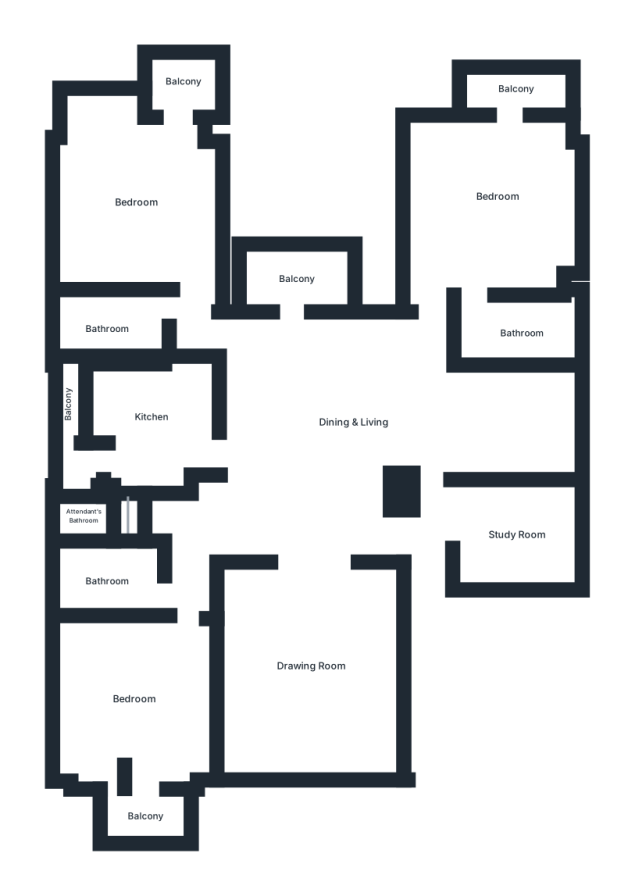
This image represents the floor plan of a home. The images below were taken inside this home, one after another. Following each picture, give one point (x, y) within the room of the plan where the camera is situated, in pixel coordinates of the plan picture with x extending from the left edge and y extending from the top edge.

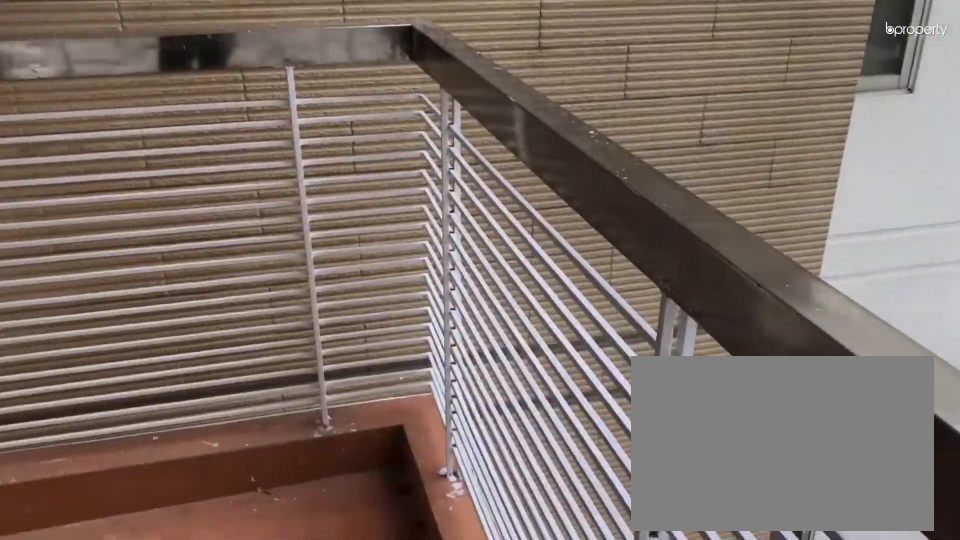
(289, 271)
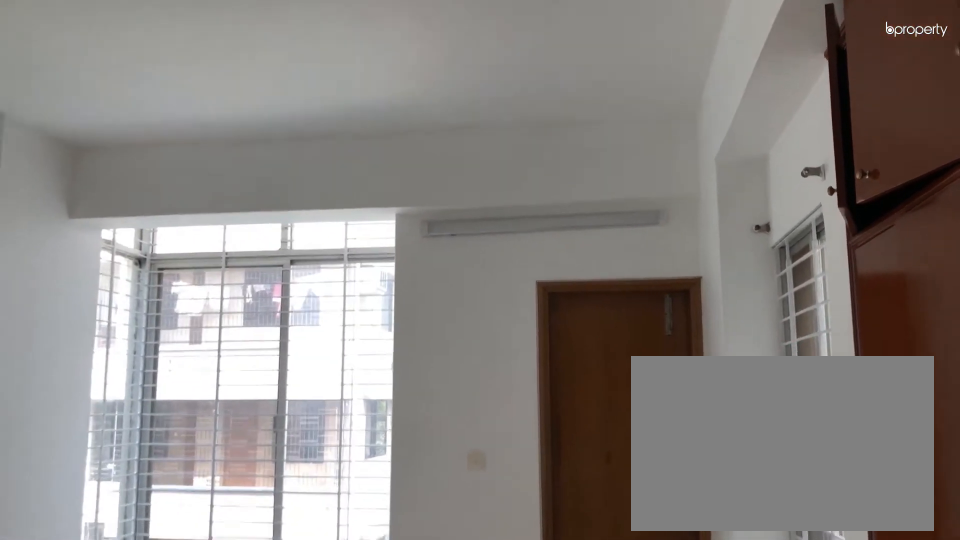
(133, 208)
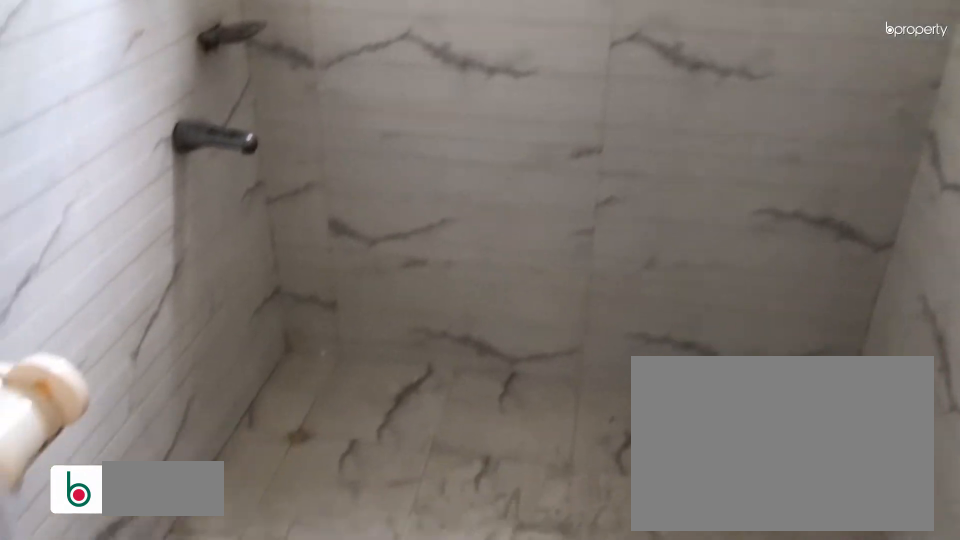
(112, 322)
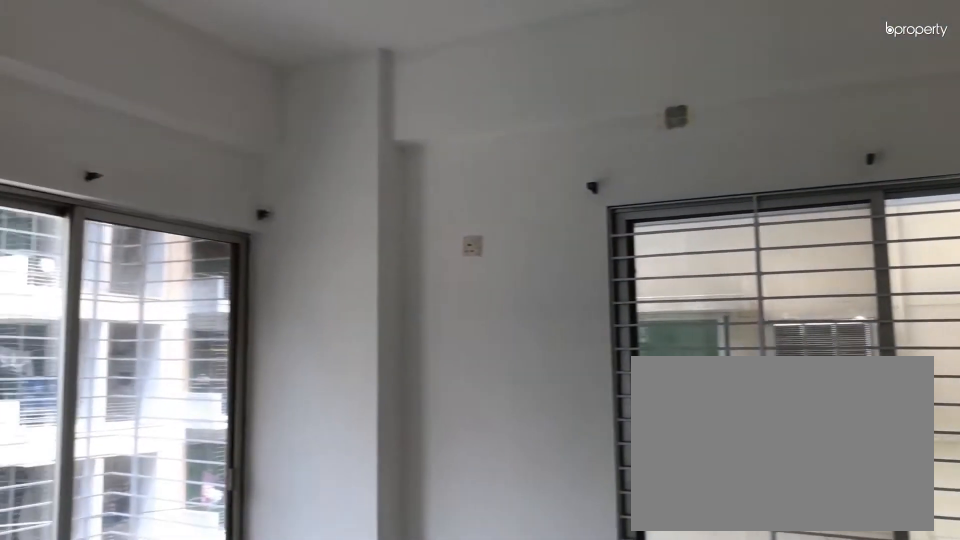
(494, 194)
